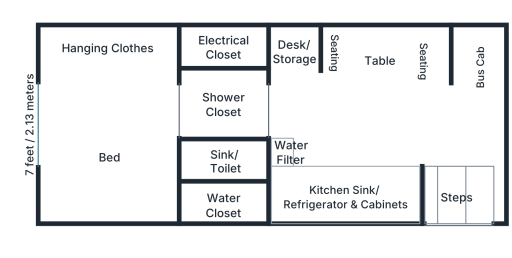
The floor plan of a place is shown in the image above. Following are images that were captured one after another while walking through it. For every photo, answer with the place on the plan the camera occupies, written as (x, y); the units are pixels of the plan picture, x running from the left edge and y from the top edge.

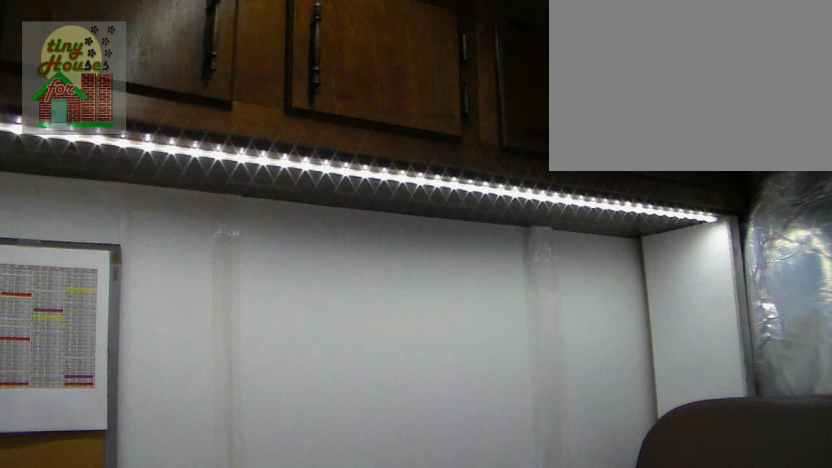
(341, 123)
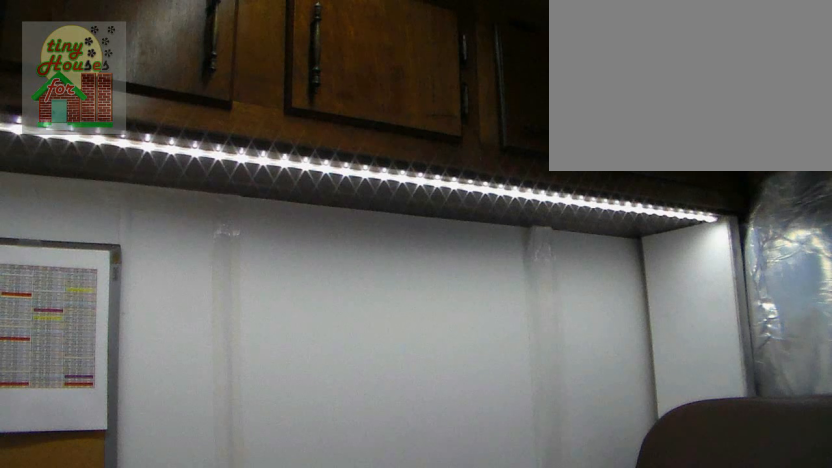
(341, 123)
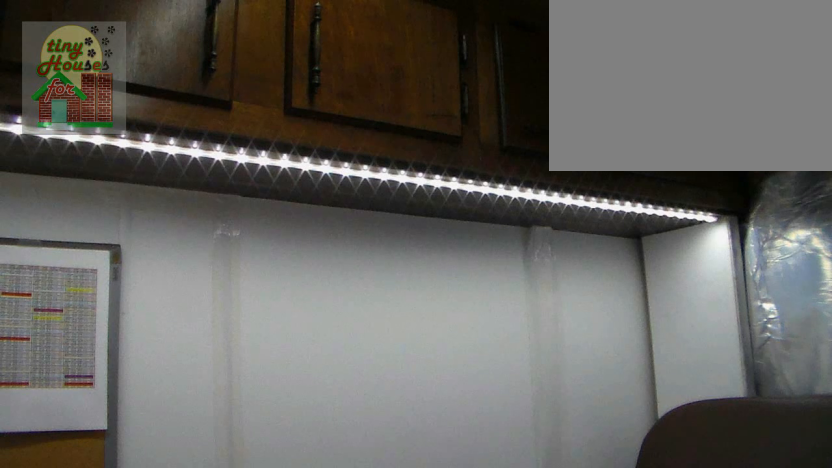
(340, 121)
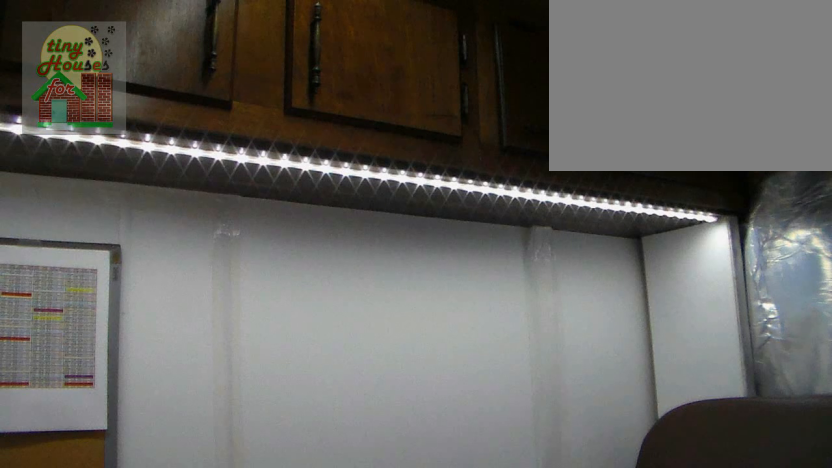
(341, 122)
